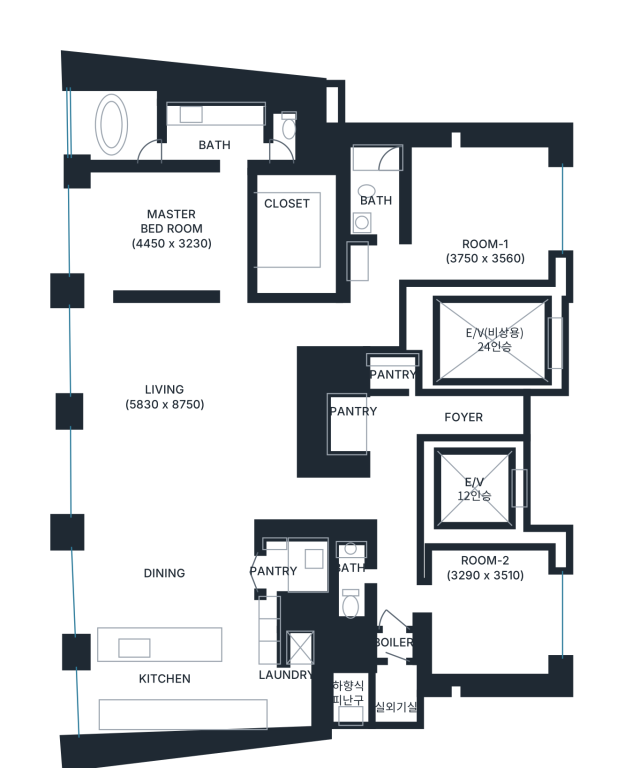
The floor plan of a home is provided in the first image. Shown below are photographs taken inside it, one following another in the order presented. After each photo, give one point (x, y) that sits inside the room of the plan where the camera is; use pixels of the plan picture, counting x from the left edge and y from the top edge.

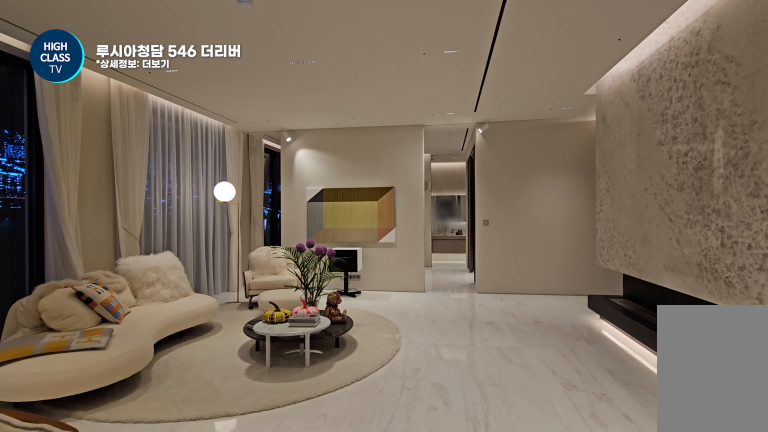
(181, 405)
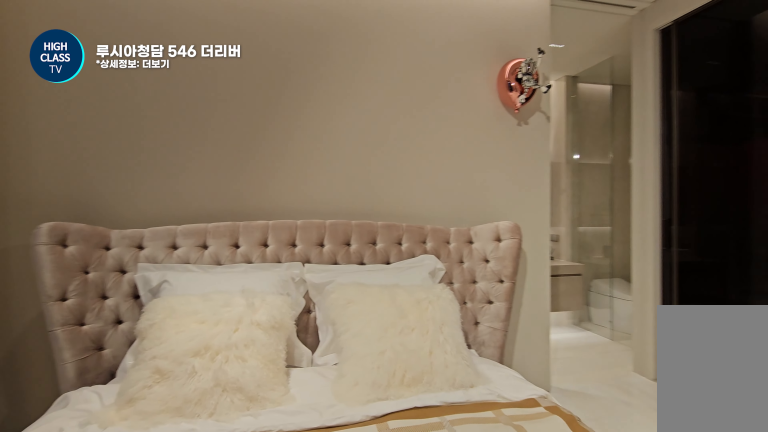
(207, 227)
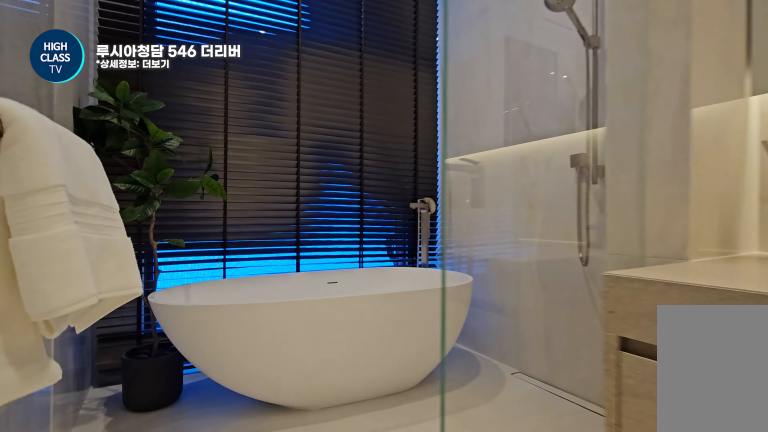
(187, 126)
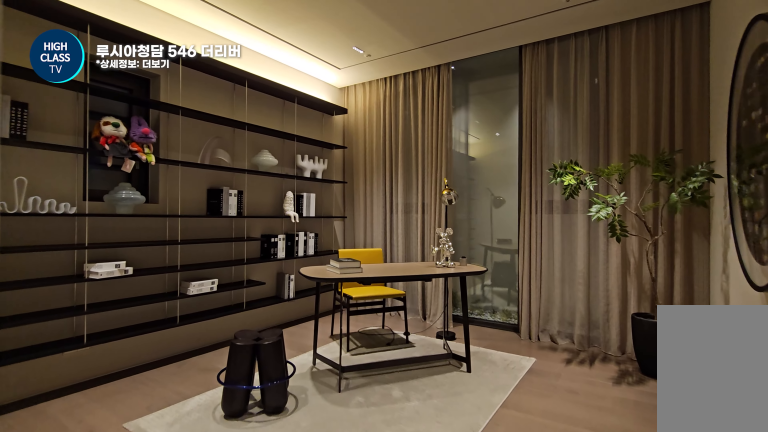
(448, 209)
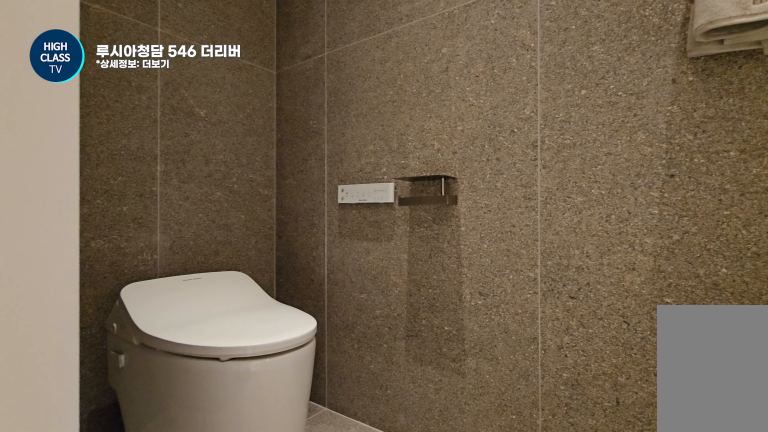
(352, 576)
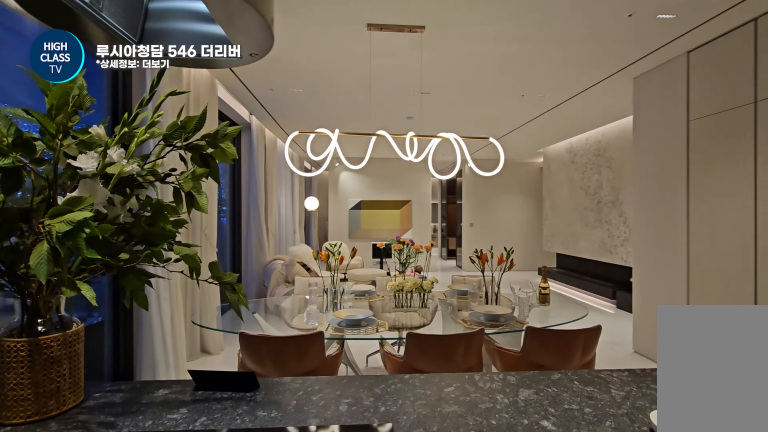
(204, 595)
